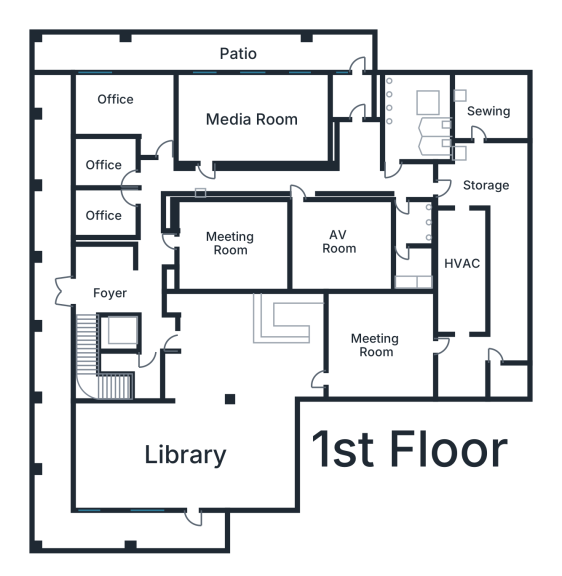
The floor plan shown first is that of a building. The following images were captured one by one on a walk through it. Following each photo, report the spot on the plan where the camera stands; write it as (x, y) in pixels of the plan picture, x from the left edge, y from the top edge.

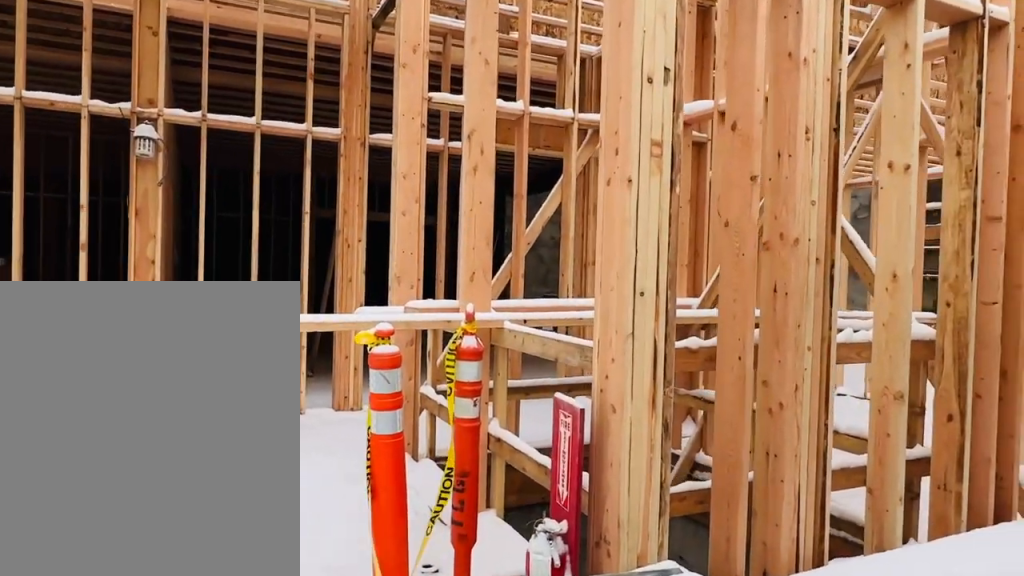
(82, 279)
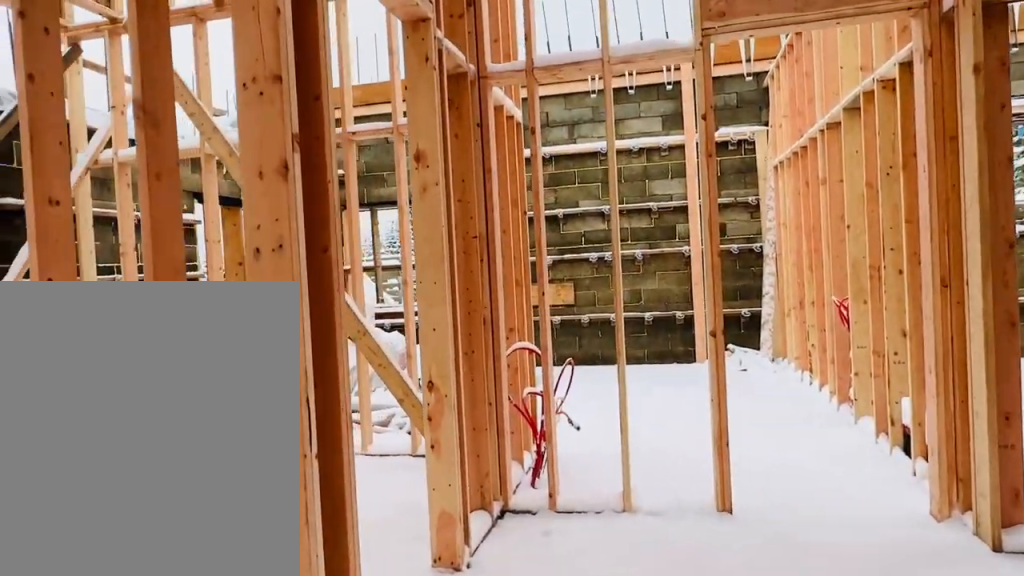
(150, 200)
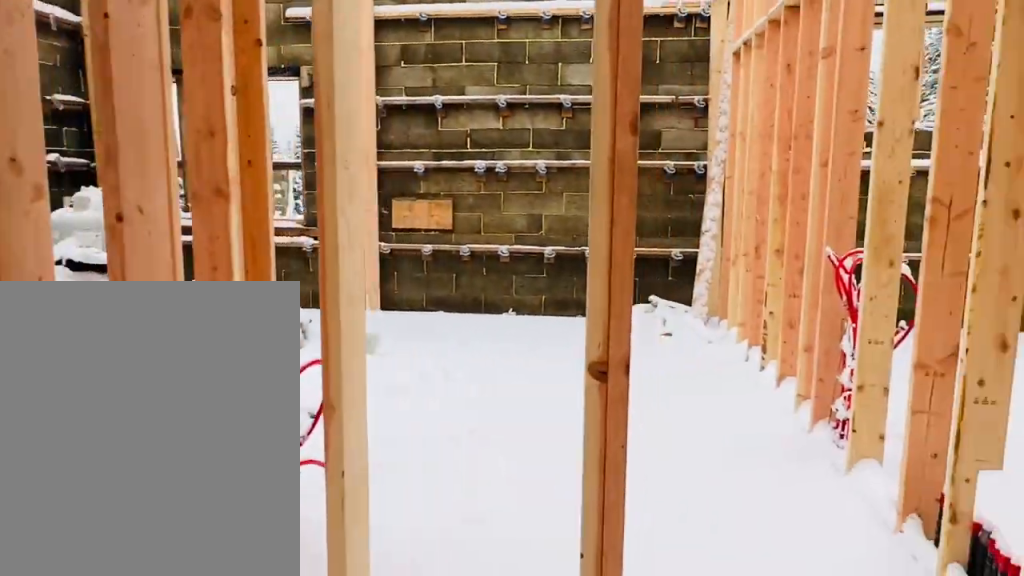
(154, 162)
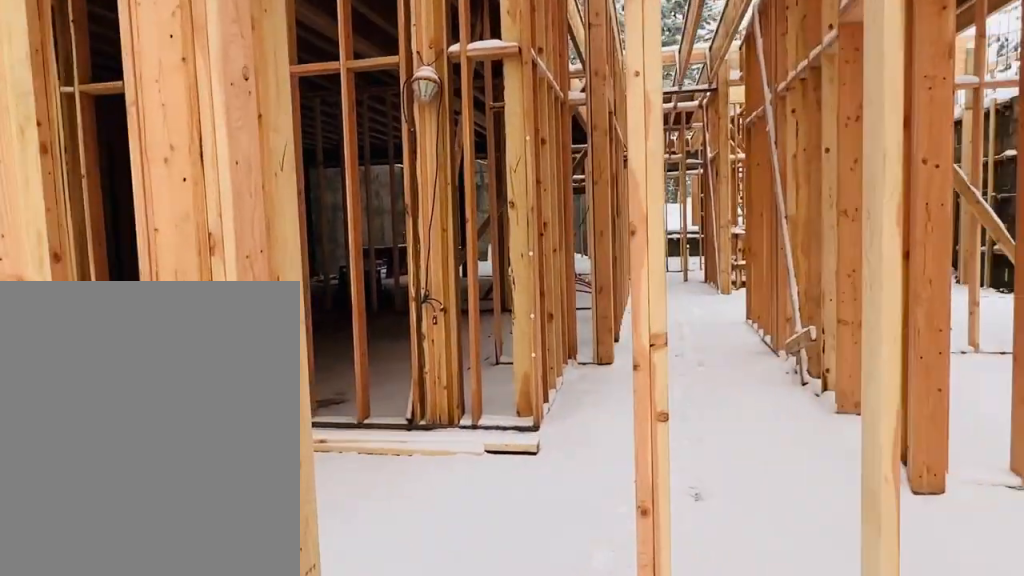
(140, 115)
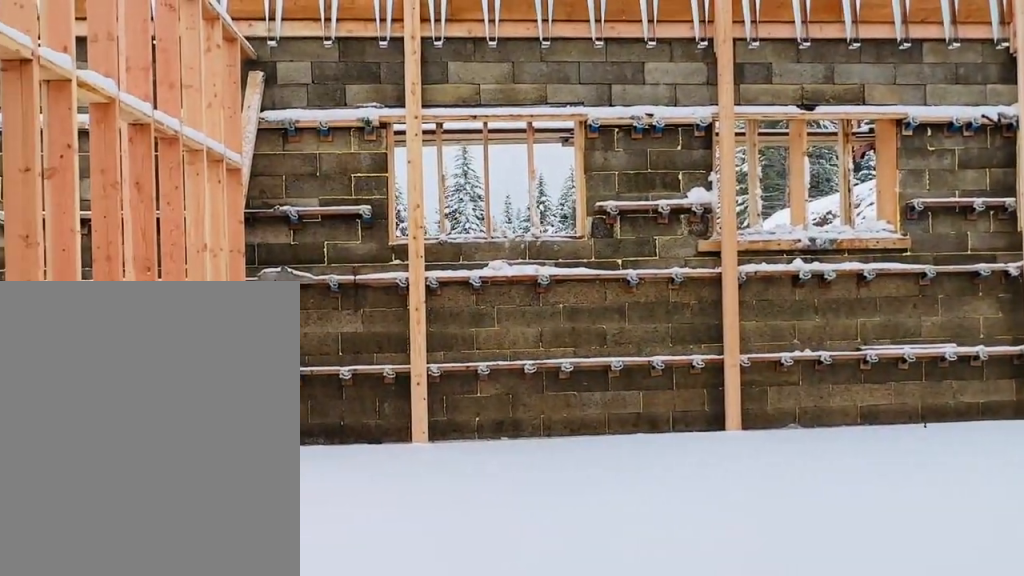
(201, 165)
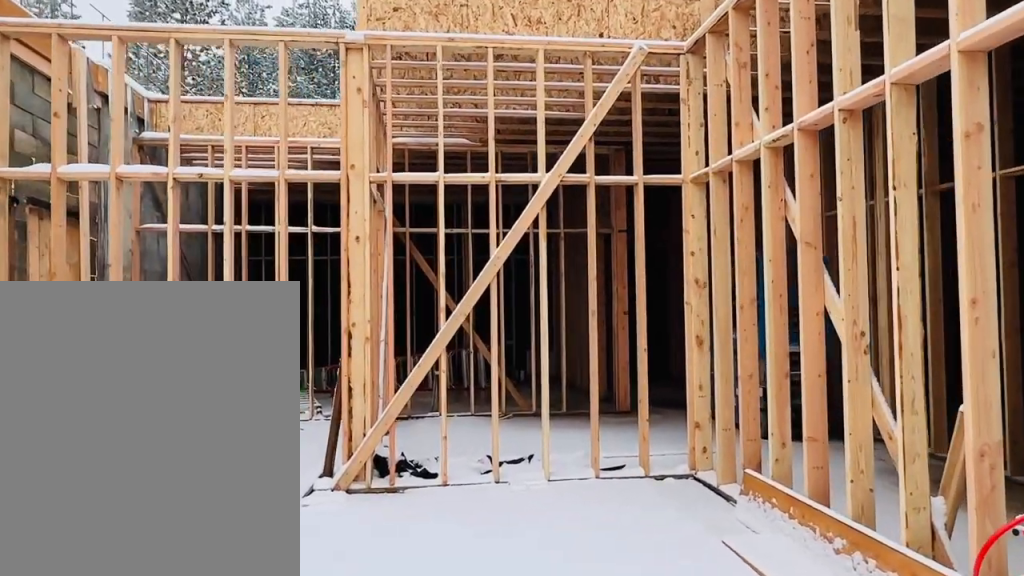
(251, 116)
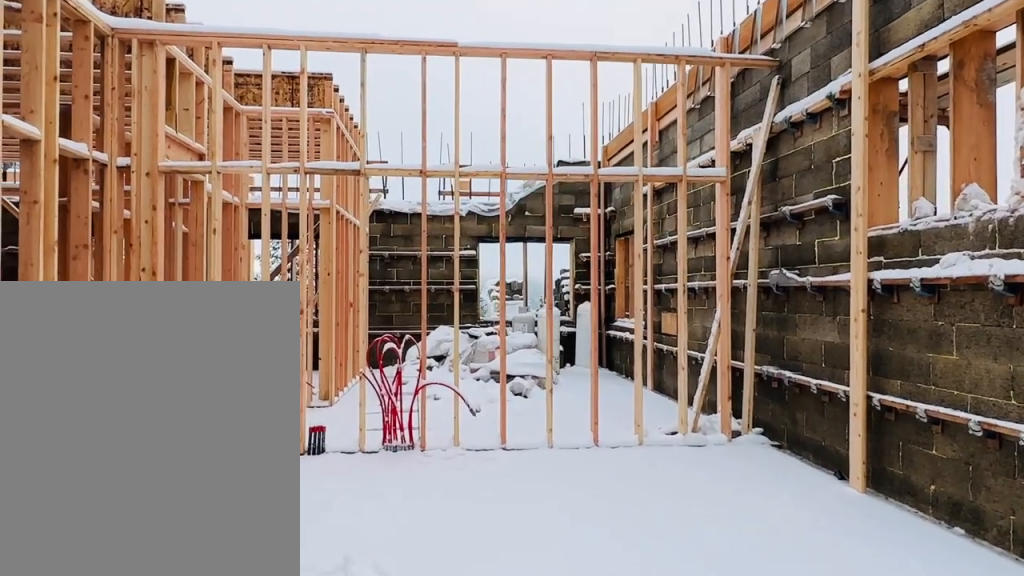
(300, 116)
